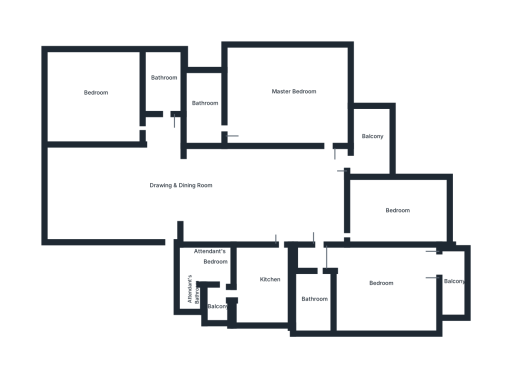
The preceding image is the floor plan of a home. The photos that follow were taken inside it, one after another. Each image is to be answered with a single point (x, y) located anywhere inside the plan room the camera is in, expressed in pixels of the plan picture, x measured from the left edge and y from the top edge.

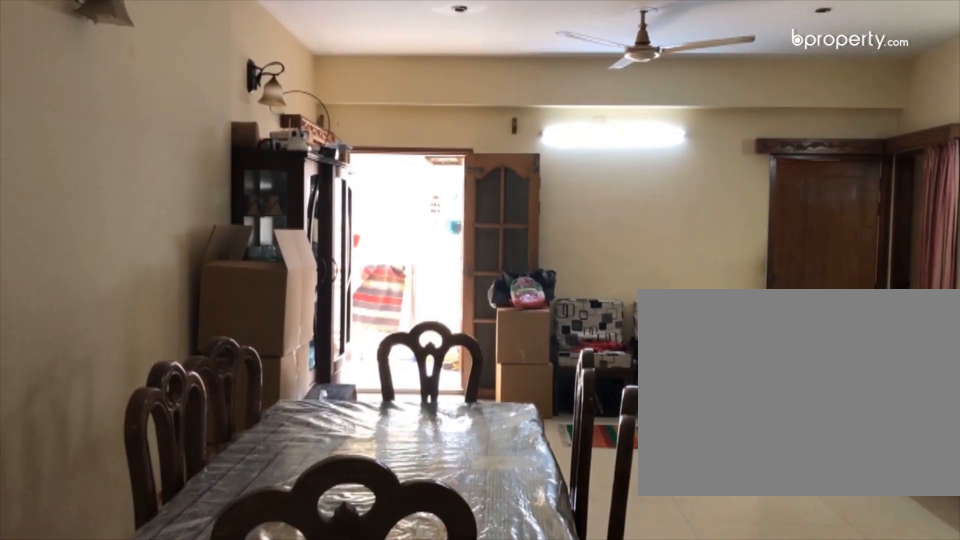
(238, 188)
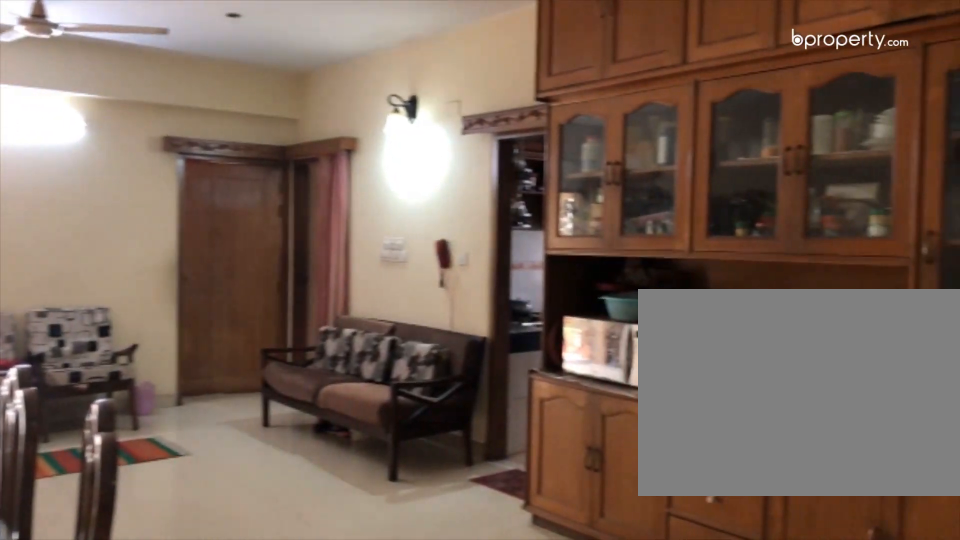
(238, 188)
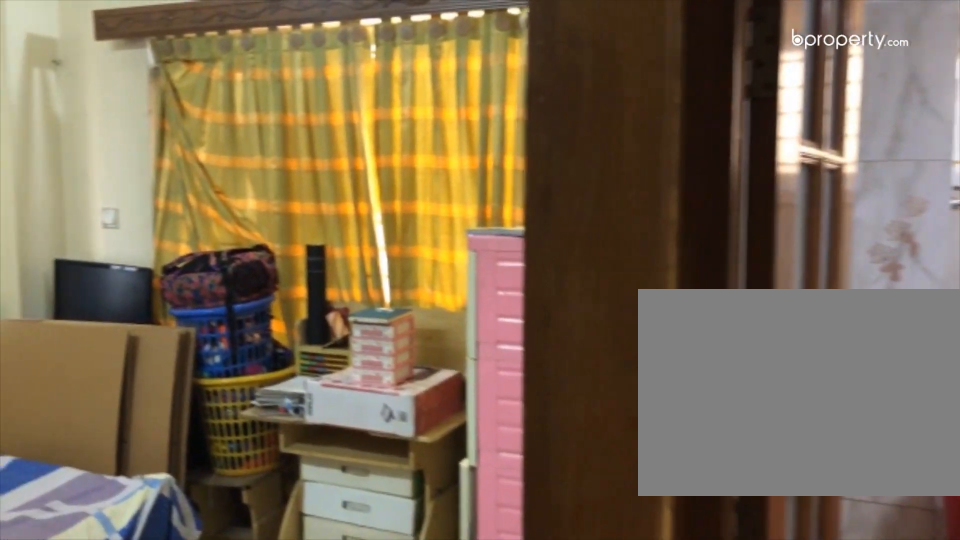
(116, 117)
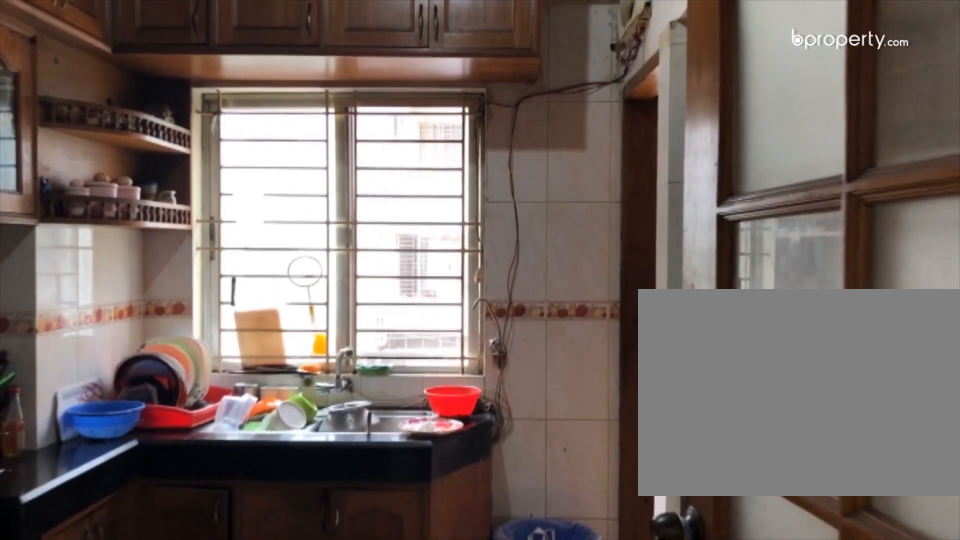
(273, 283)
